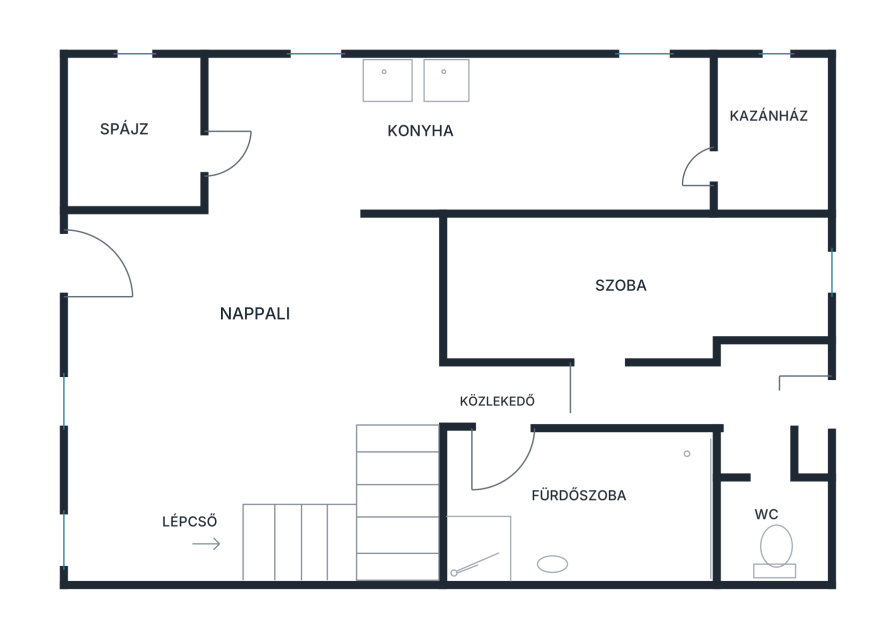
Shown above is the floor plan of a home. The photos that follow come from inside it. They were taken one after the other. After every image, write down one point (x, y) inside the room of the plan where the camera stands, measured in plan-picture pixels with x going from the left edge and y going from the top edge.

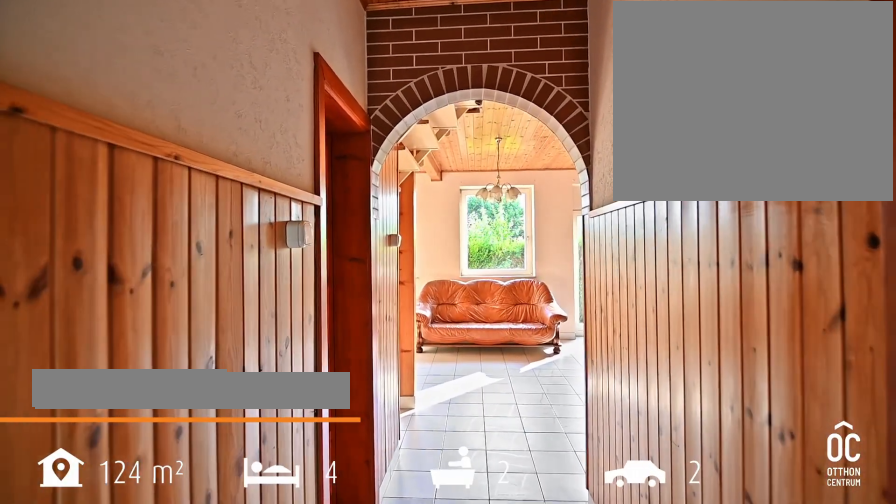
(597, 392)
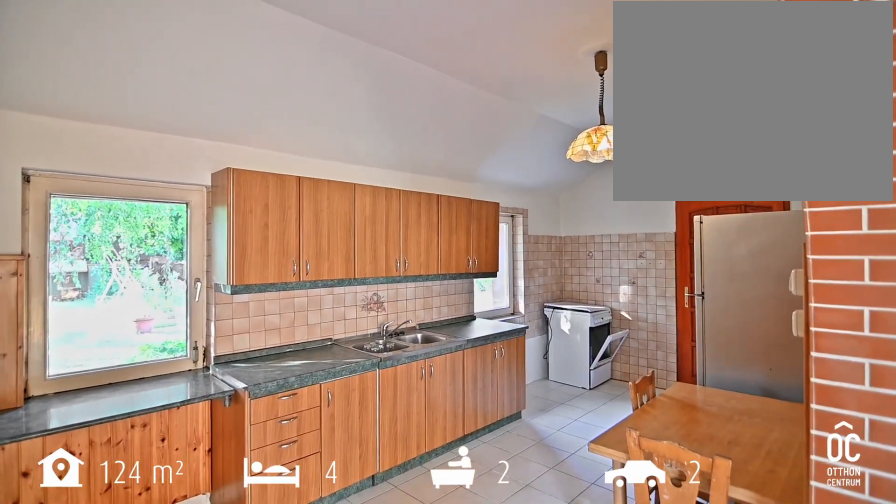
(429, 134)
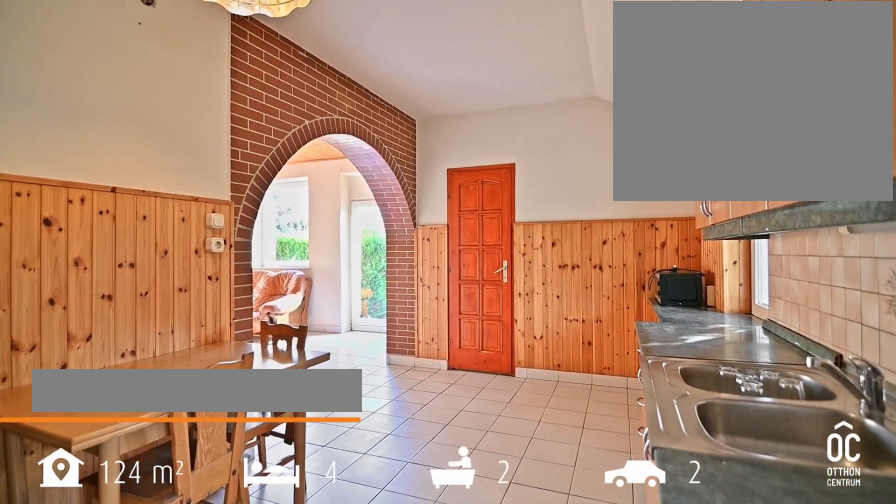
(429, 134)
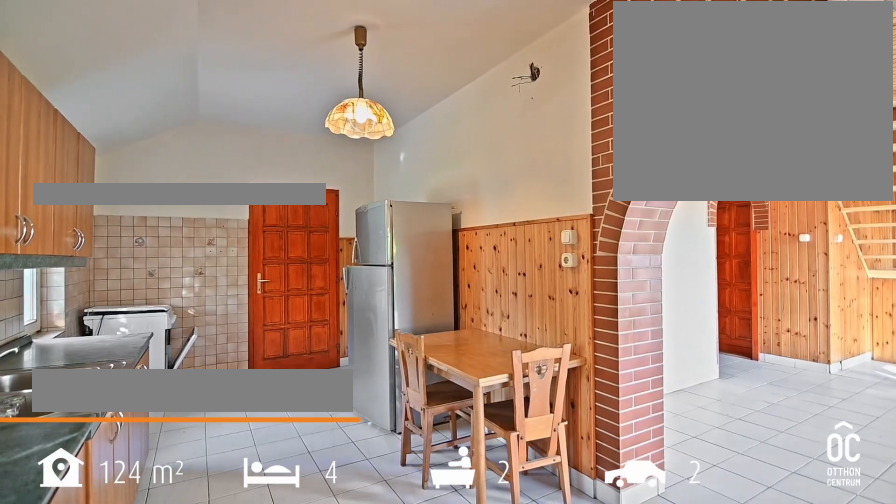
(429, 134)
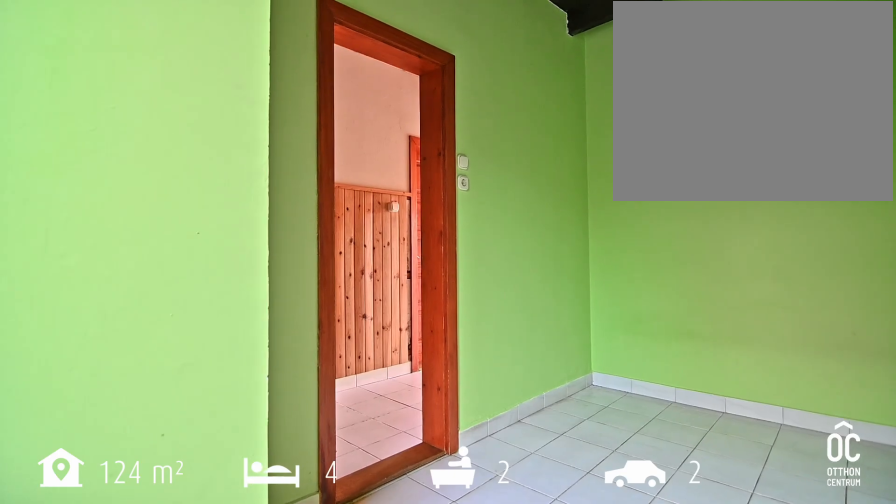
(604, 284)
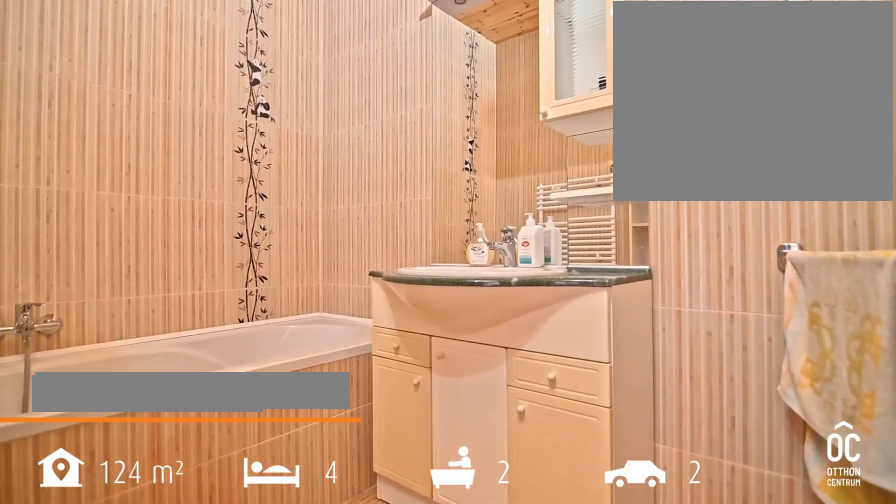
(563, 504)
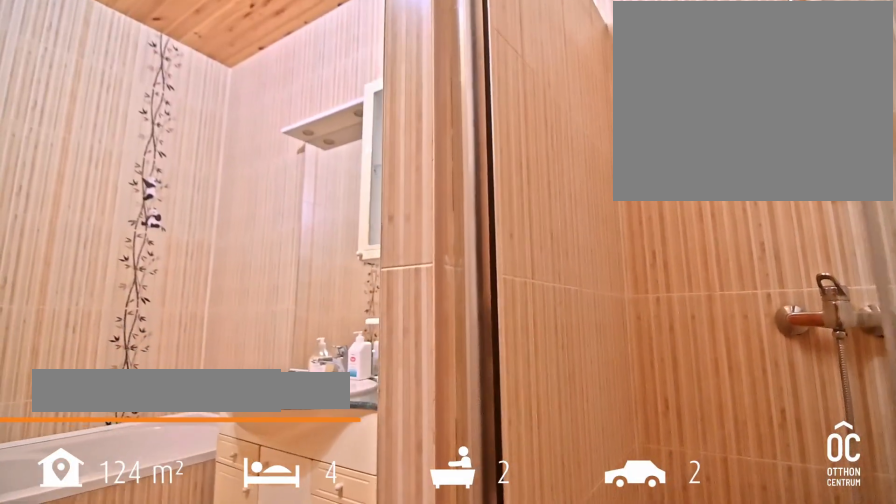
(563, 504)
